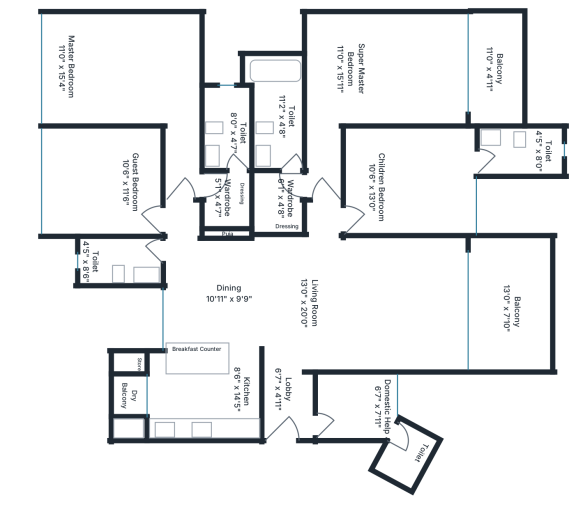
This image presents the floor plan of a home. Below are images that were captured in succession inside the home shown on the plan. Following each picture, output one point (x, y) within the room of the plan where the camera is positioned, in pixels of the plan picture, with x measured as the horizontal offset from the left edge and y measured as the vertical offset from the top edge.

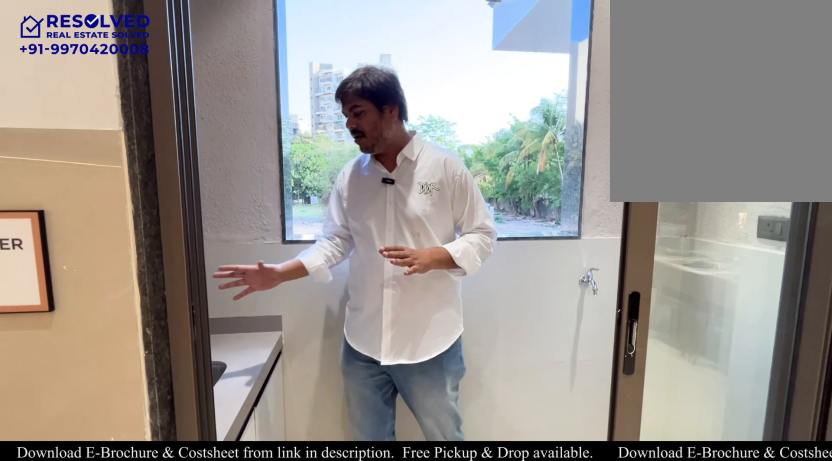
(129, 397)
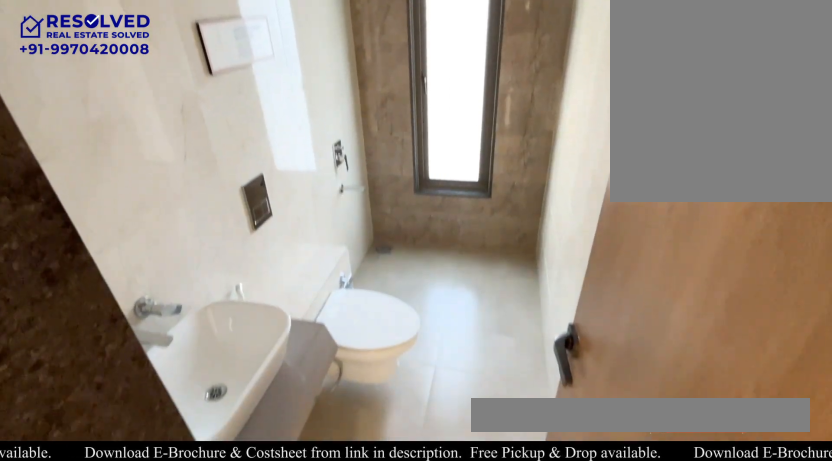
(119, 261)
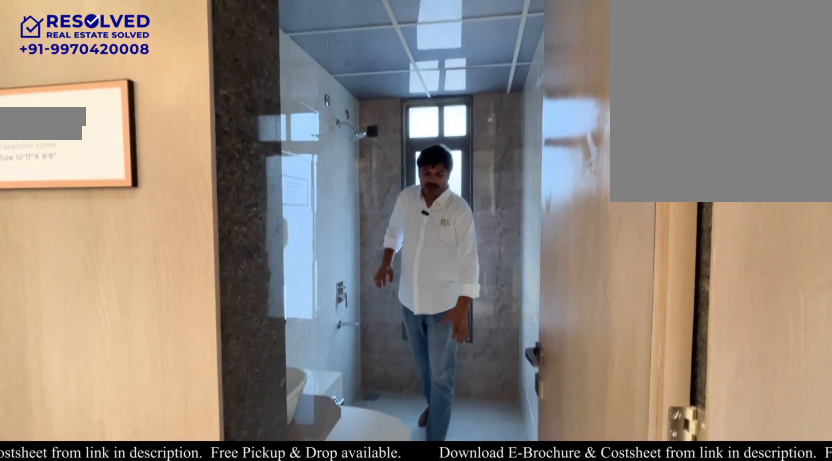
(119, 261)
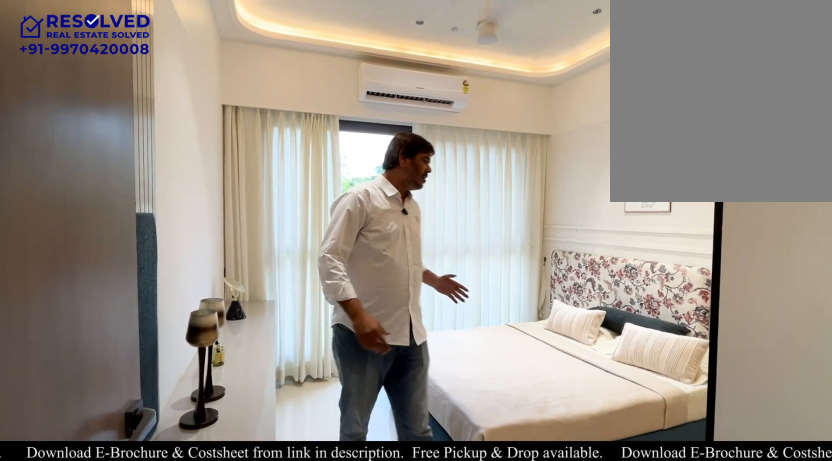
(105, 181)
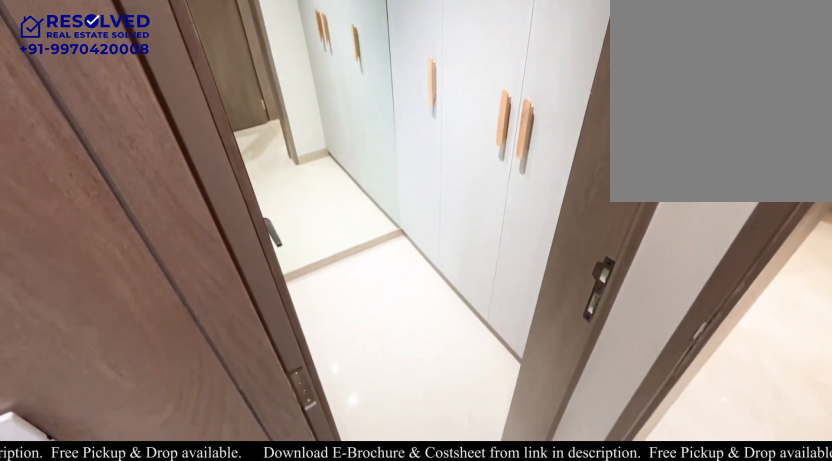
(227, 200)
